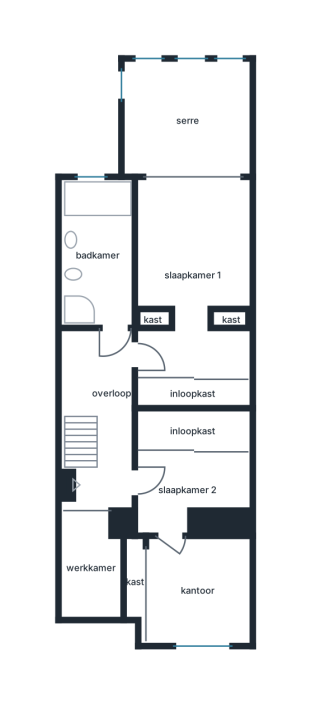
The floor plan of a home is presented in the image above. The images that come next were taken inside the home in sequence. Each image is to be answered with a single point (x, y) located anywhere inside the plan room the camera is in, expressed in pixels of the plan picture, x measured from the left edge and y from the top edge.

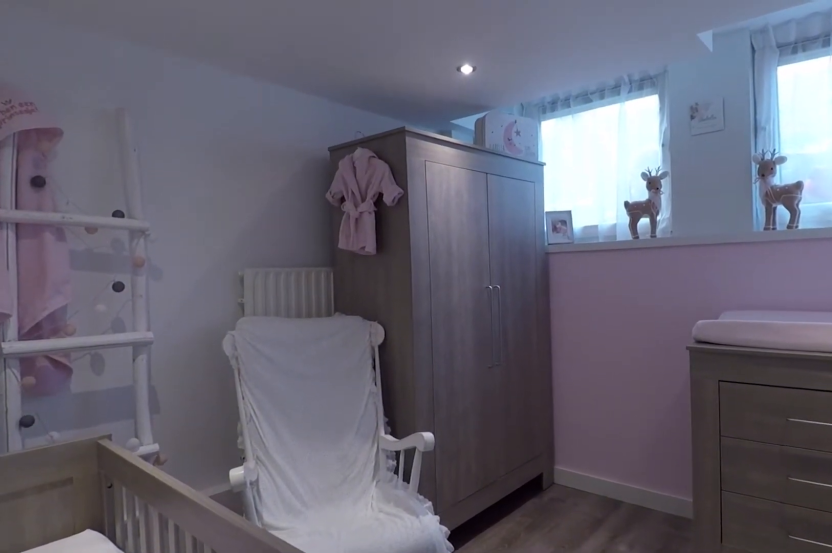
(197, 591)
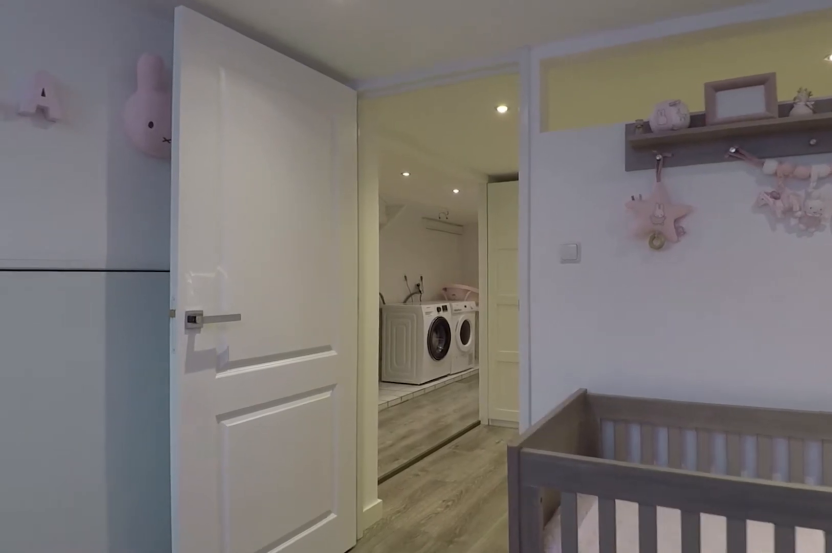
(197, 591)
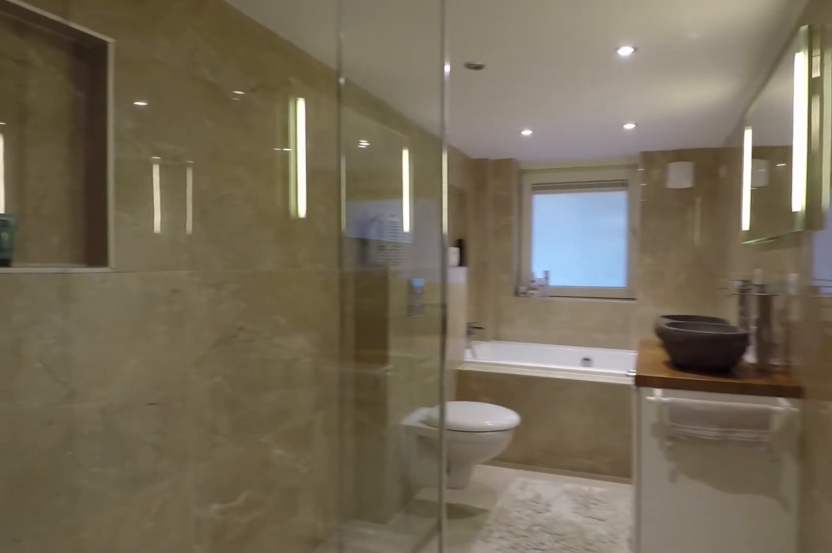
(98, 255)
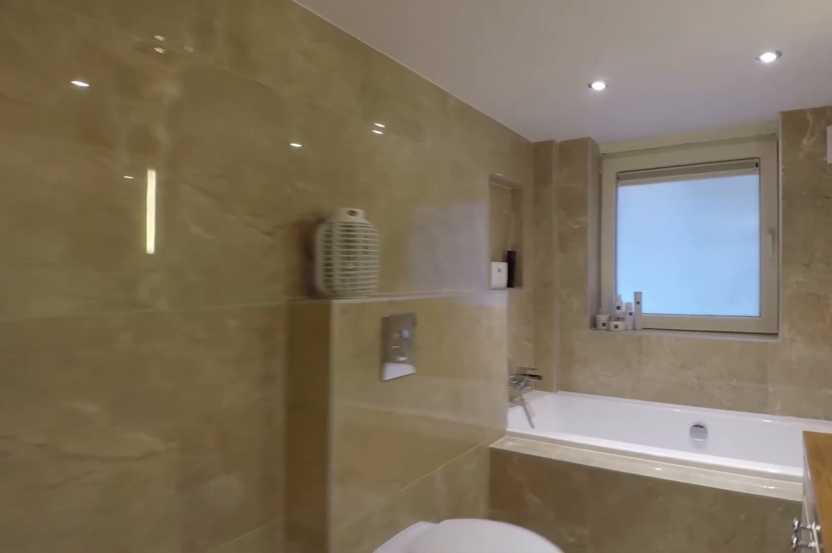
(98, 255)
